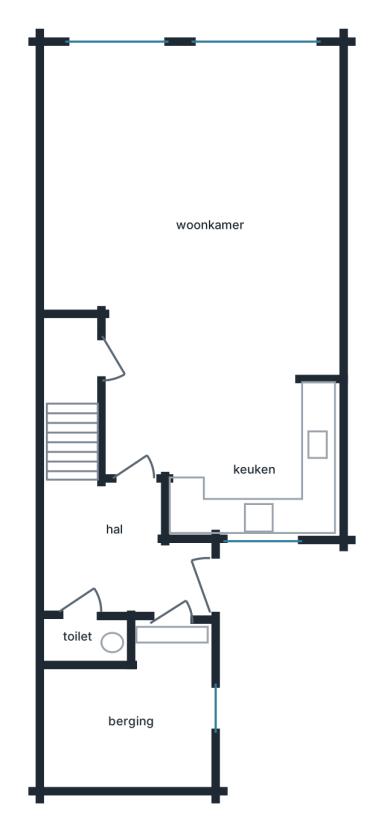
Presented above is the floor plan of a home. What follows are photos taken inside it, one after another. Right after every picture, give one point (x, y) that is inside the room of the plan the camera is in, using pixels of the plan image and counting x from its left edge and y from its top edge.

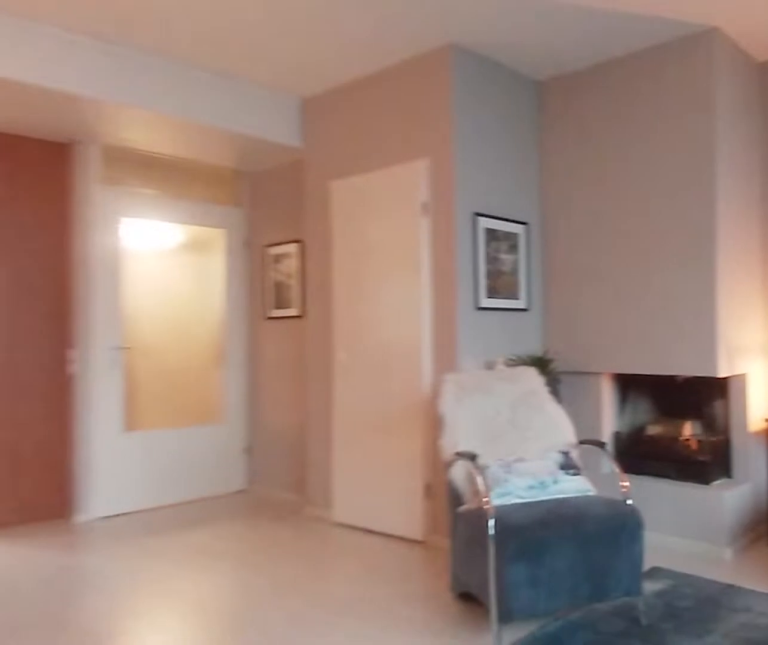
(136, 159)
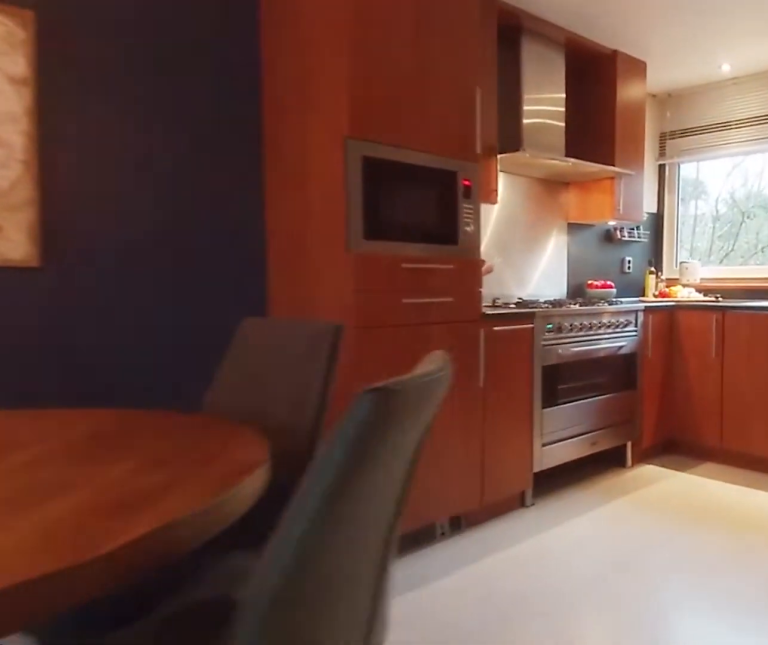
(136, 159)
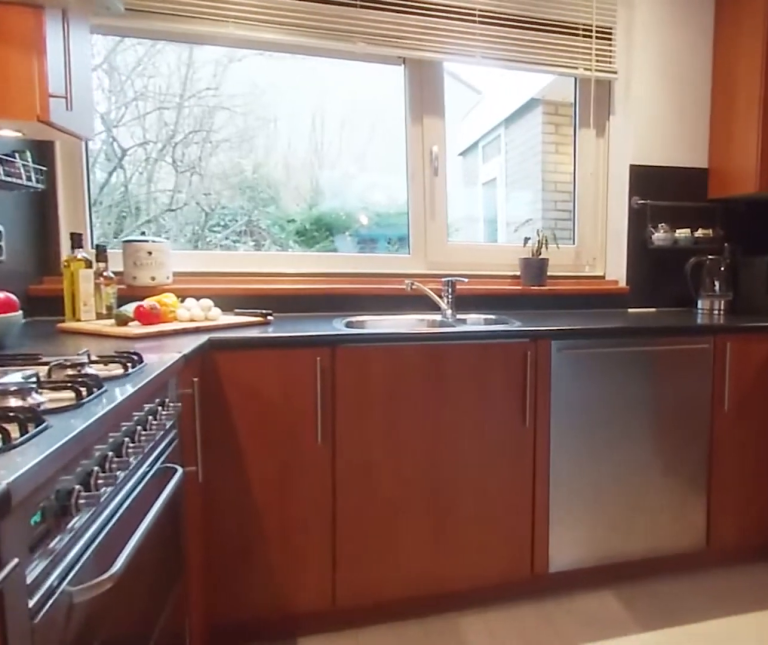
(256, 473)
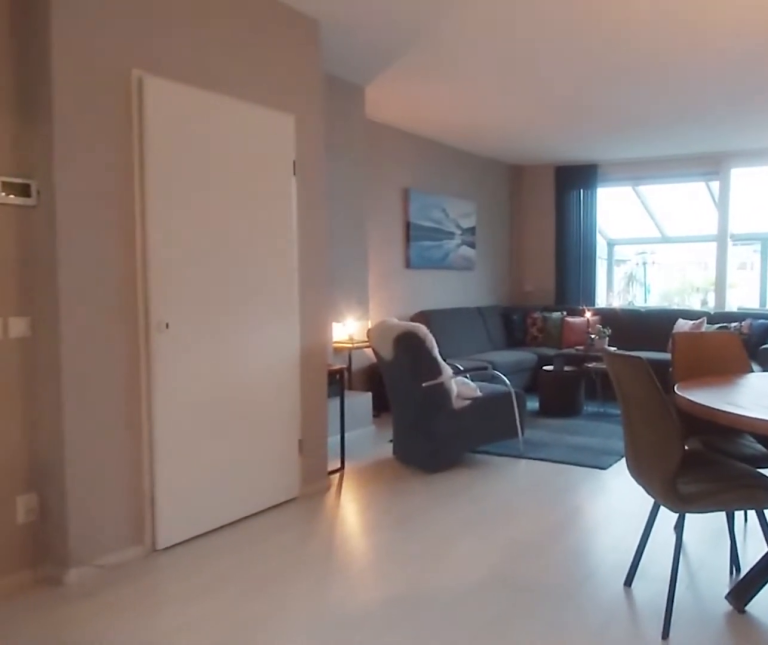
(133, 165)
